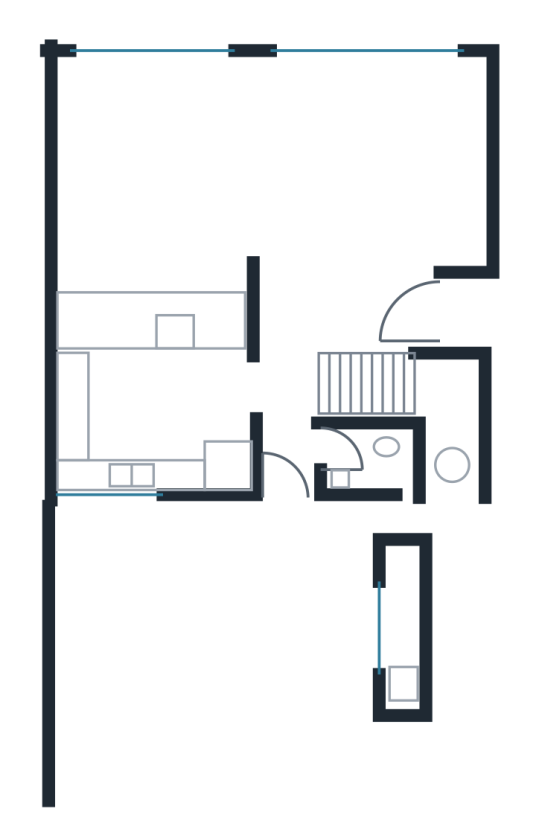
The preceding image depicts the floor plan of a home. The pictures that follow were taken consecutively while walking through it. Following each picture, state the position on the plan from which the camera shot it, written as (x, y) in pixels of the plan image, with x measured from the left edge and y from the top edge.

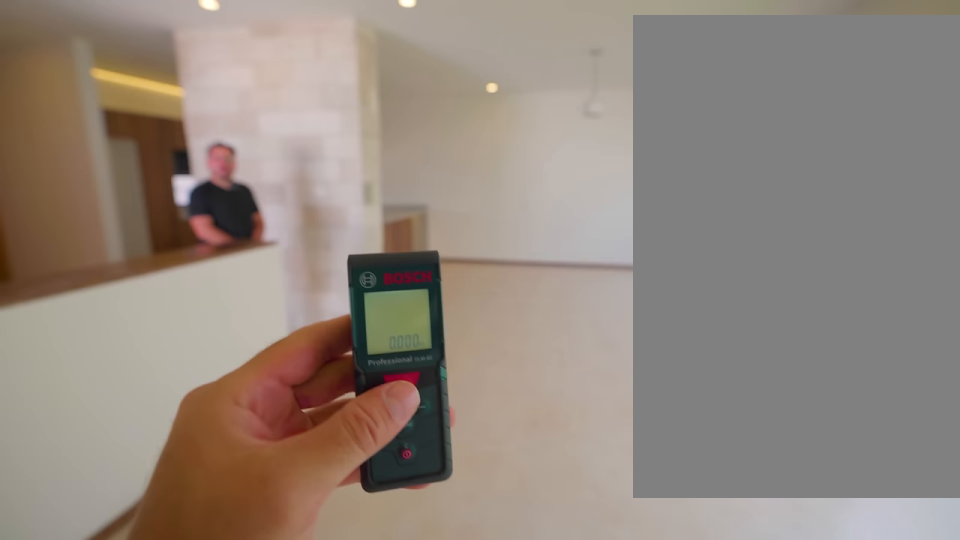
(464, 167)
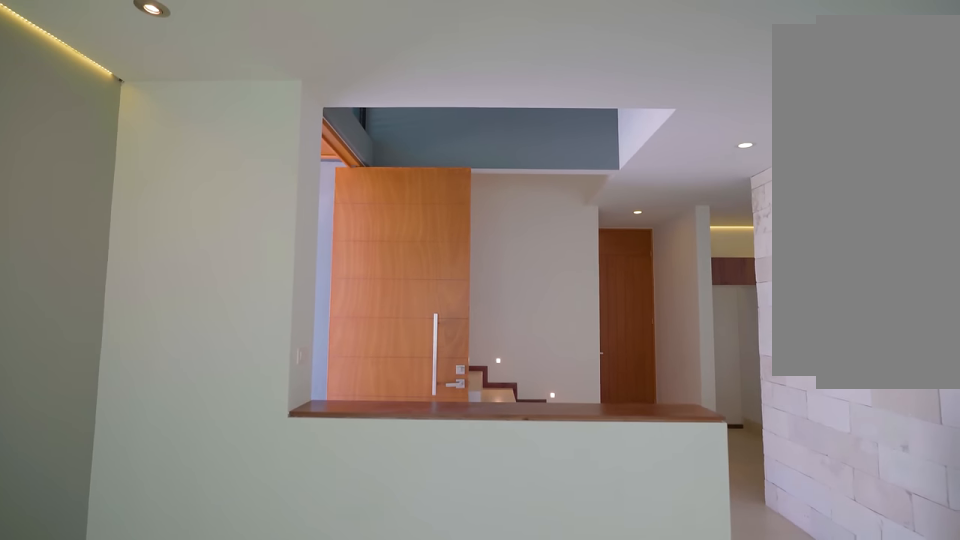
(370, 143)
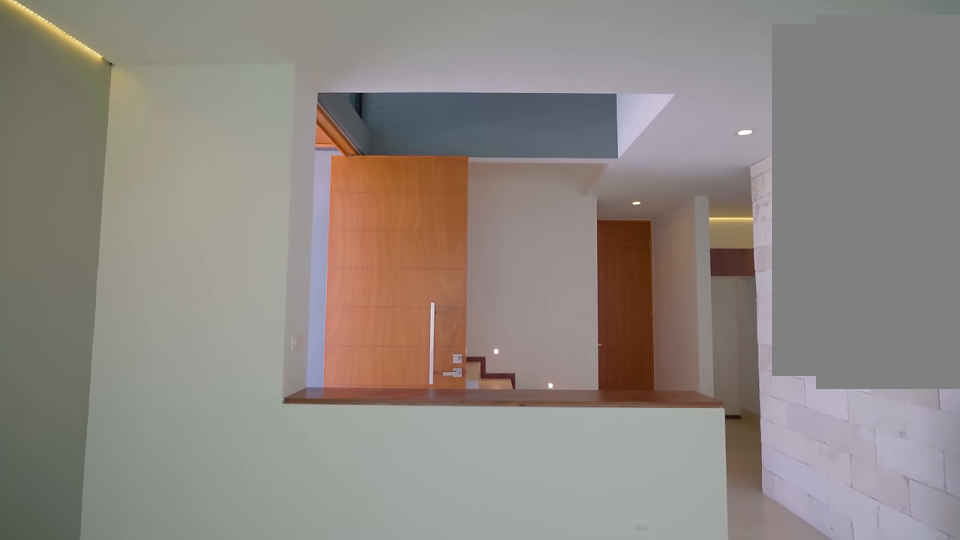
(370, 144)
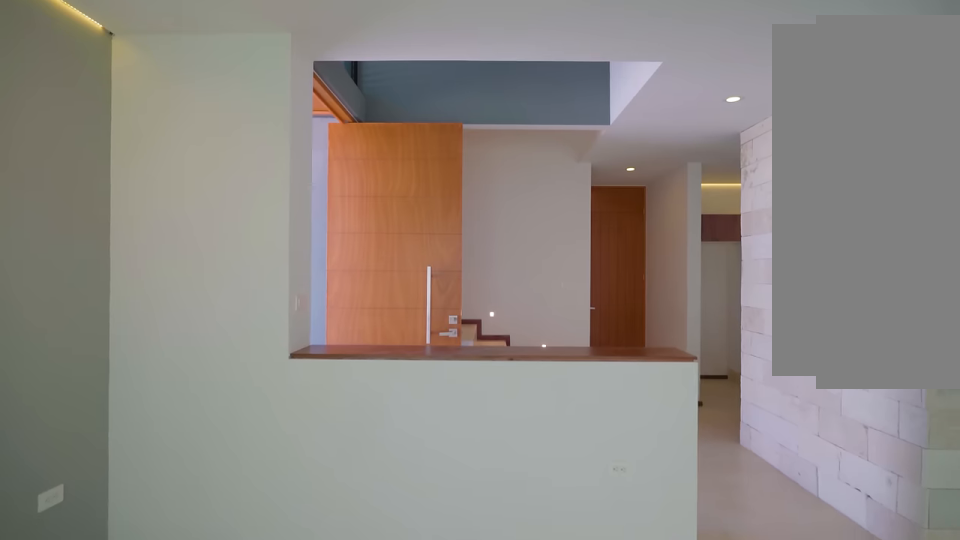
(370, 143)
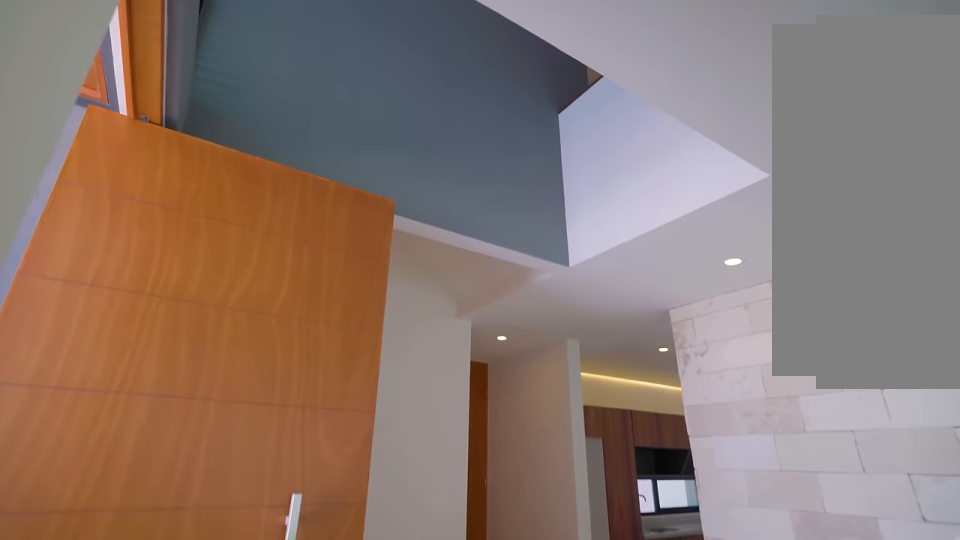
(383, 188)
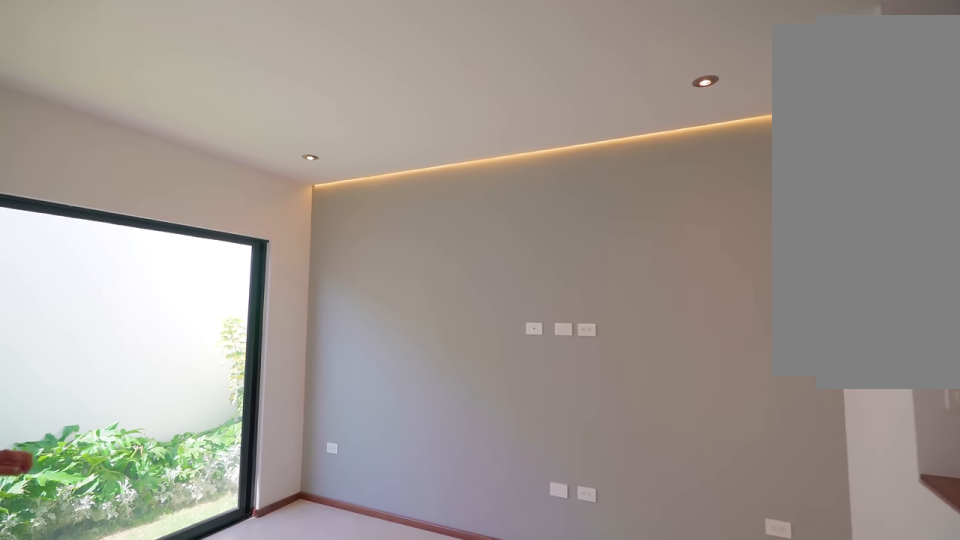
(308, 250)
